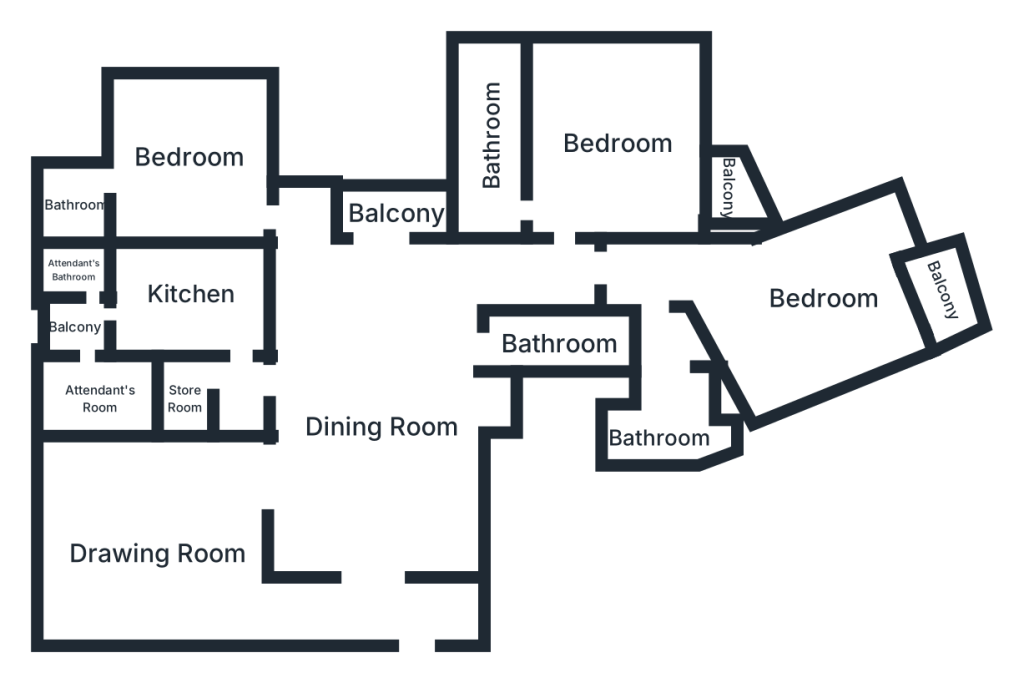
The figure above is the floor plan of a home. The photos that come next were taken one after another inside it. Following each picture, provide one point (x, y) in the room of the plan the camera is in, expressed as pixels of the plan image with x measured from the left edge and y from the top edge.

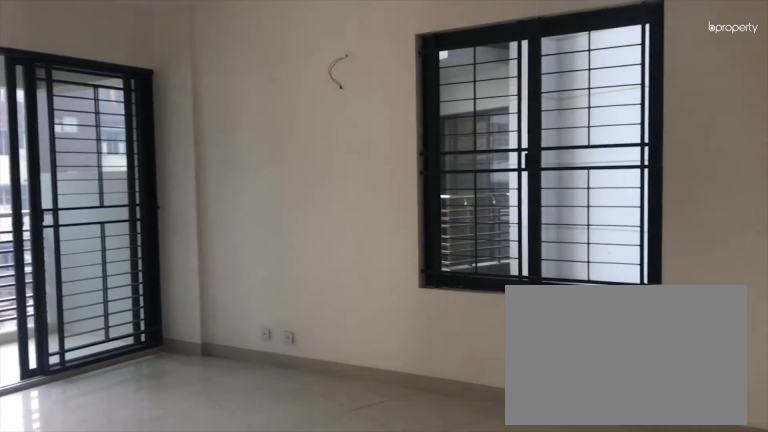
(822, 298)
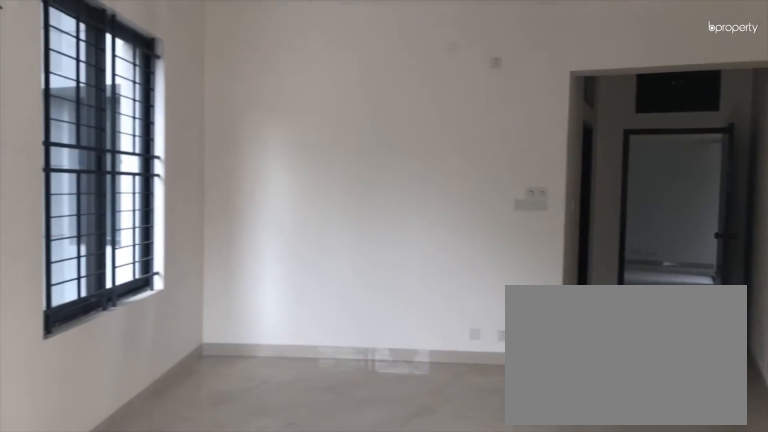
(822, 298)
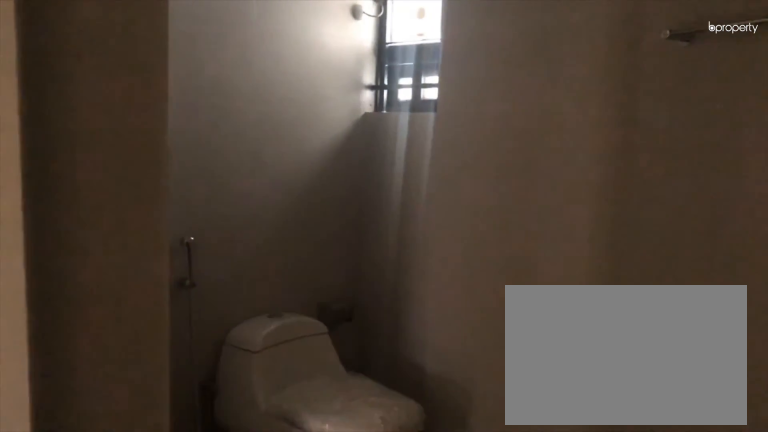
(672, 421)
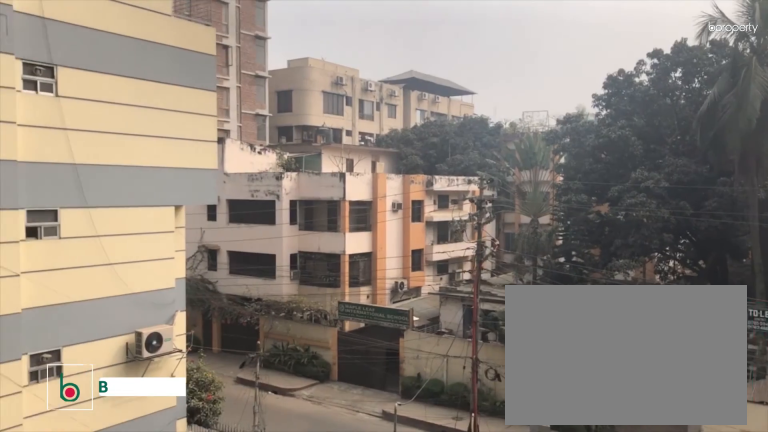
(947, 295)
